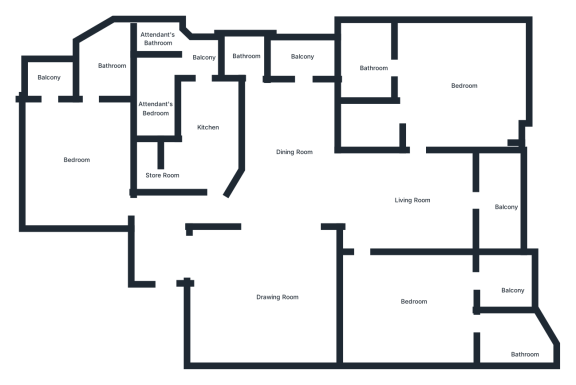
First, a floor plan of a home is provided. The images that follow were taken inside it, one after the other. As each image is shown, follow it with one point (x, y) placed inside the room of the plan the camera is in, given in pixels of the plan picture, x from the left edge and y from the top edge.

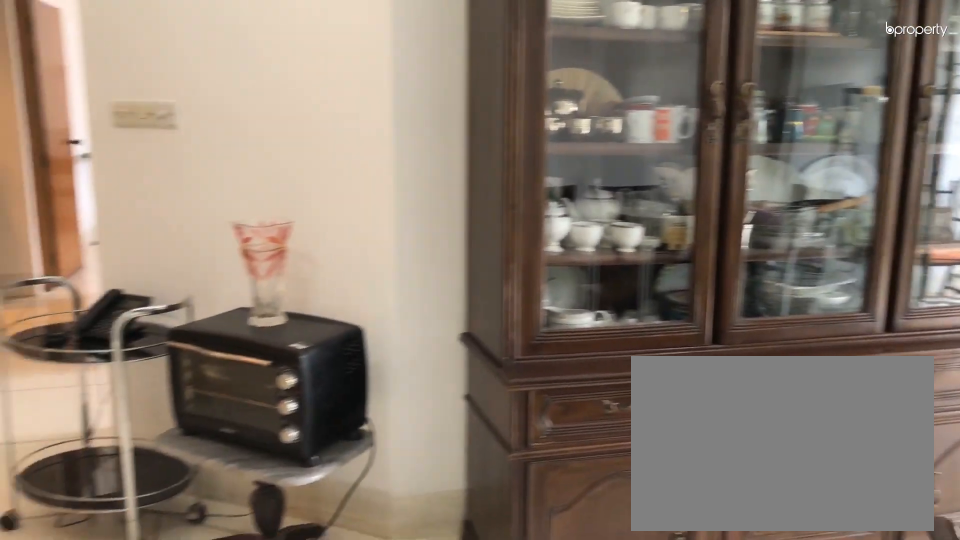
(291, 141)
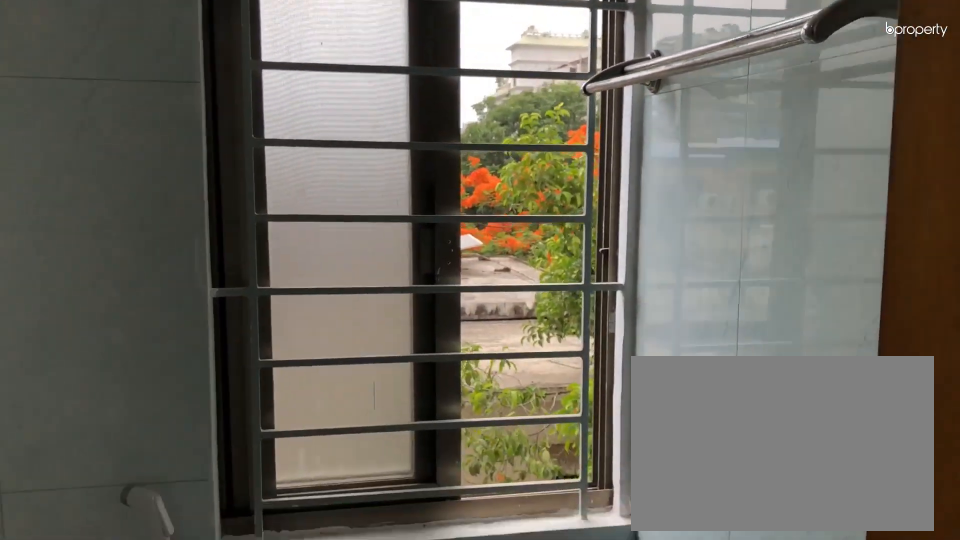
(242, 53)
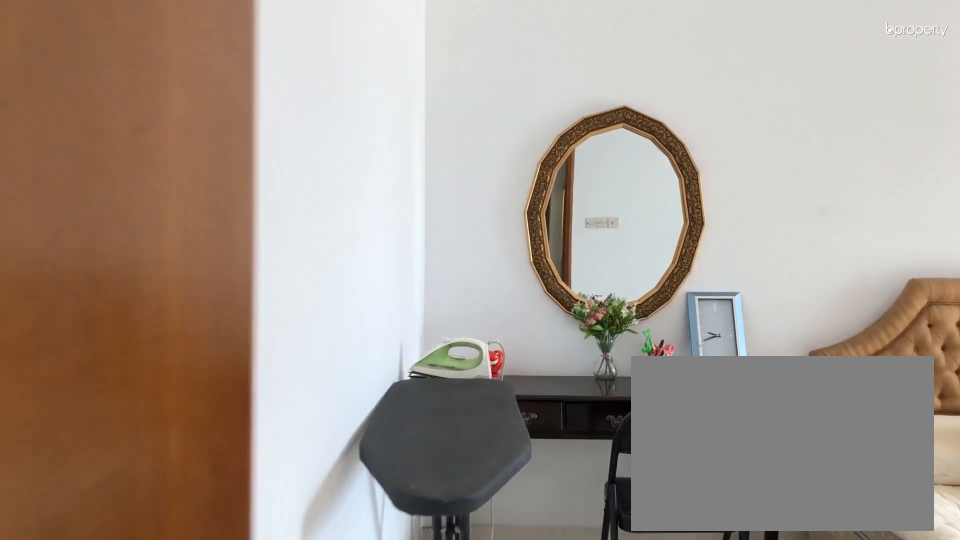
(85, 187)
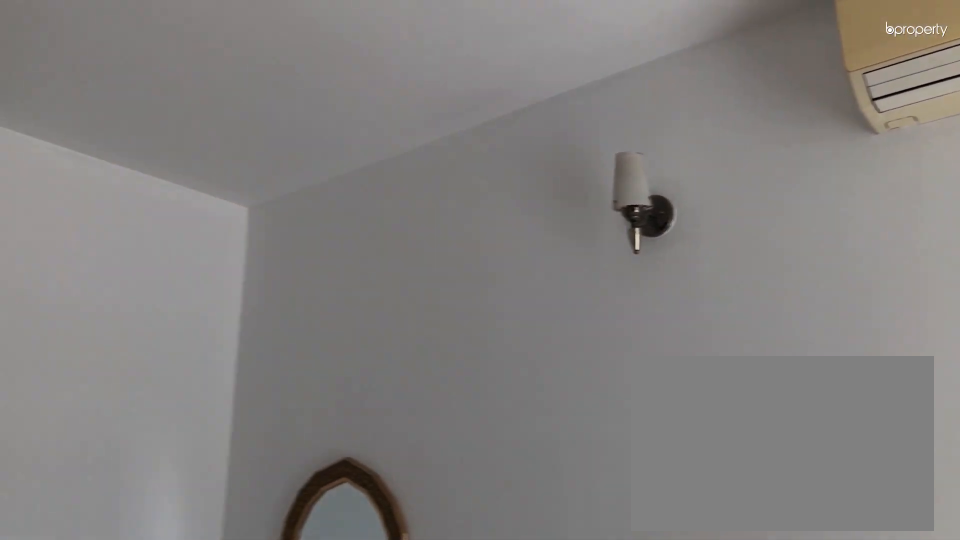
(86, 142)
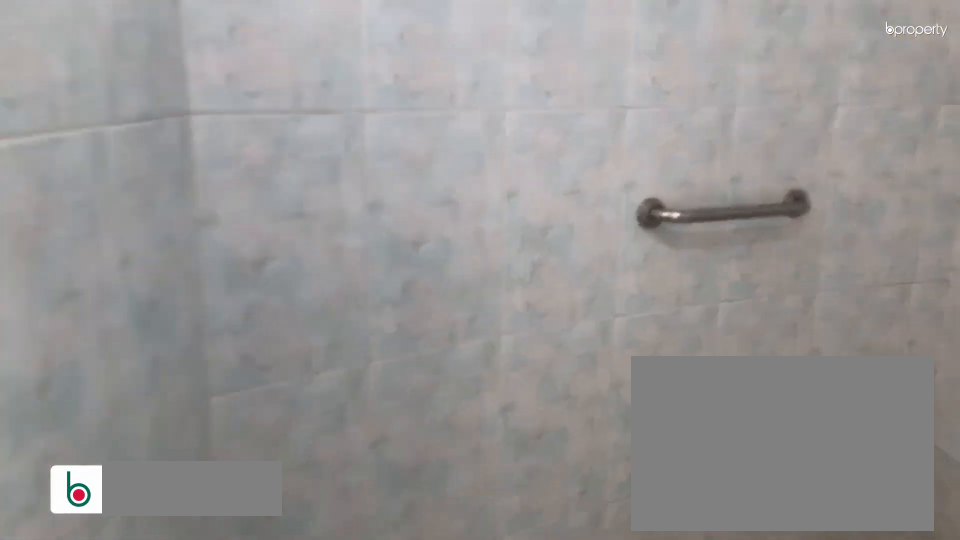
(106, 54)
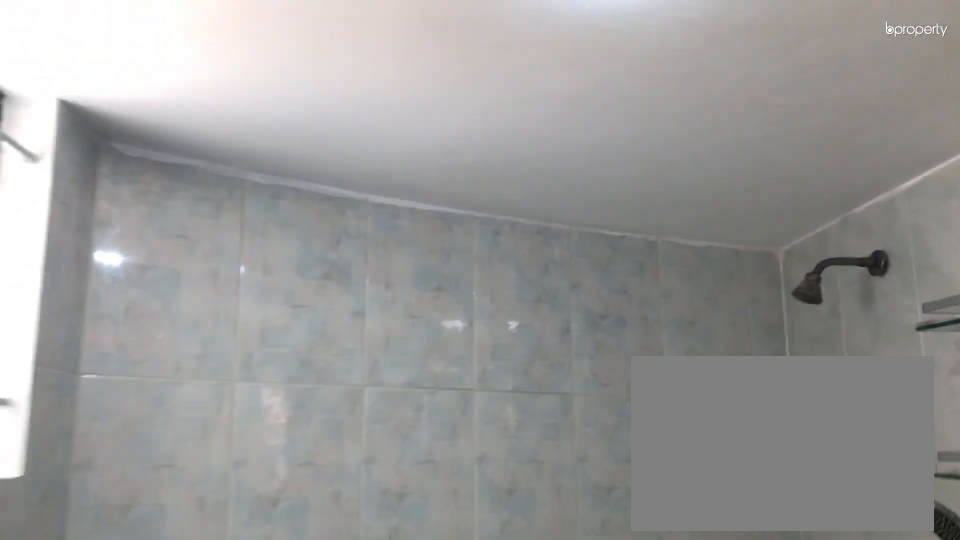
(100, 59)
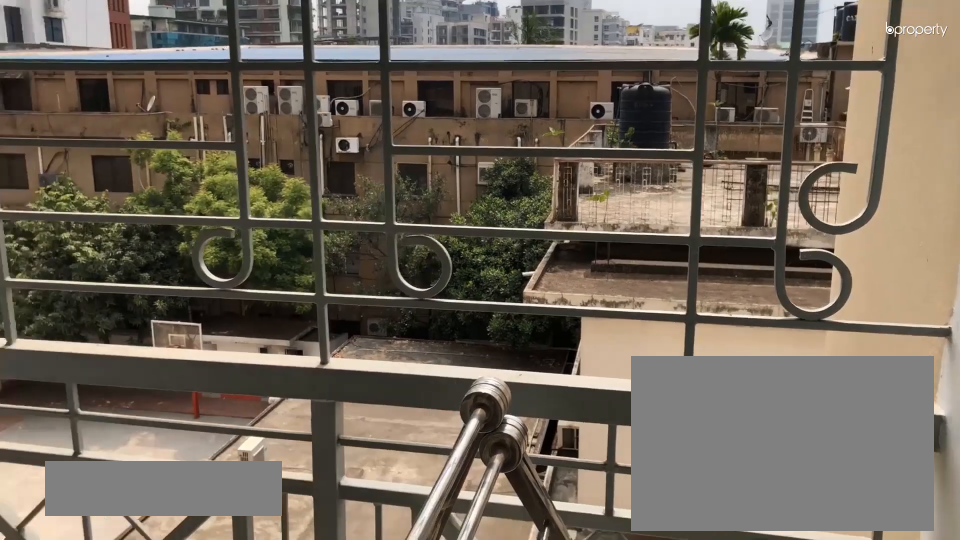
(55, 77)
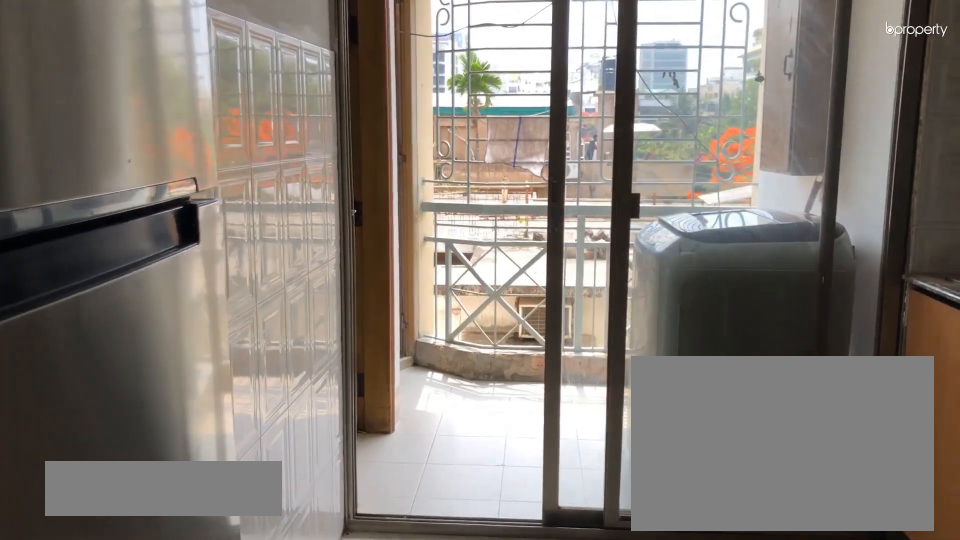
(208, 124)
